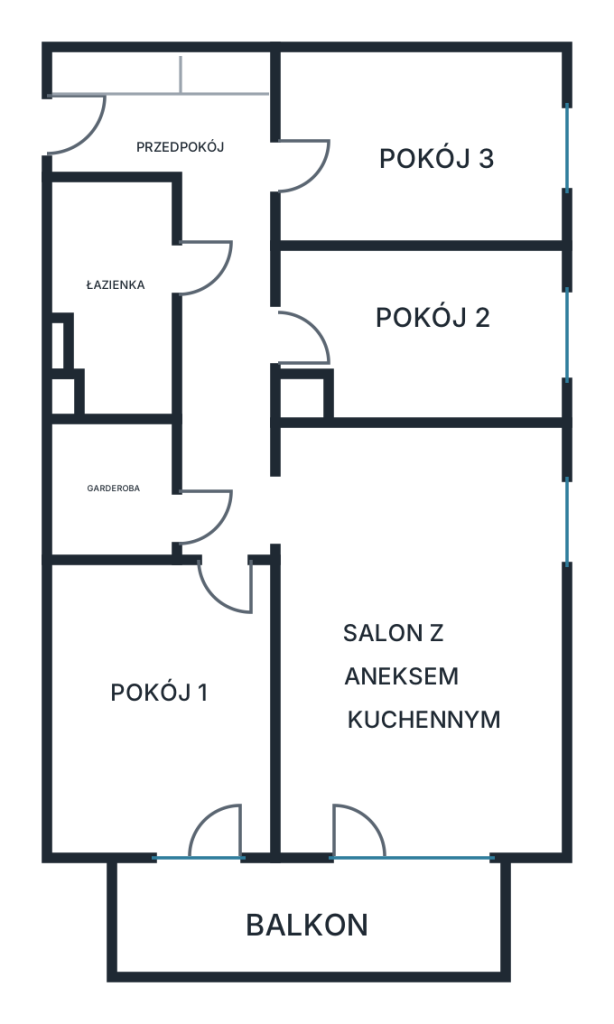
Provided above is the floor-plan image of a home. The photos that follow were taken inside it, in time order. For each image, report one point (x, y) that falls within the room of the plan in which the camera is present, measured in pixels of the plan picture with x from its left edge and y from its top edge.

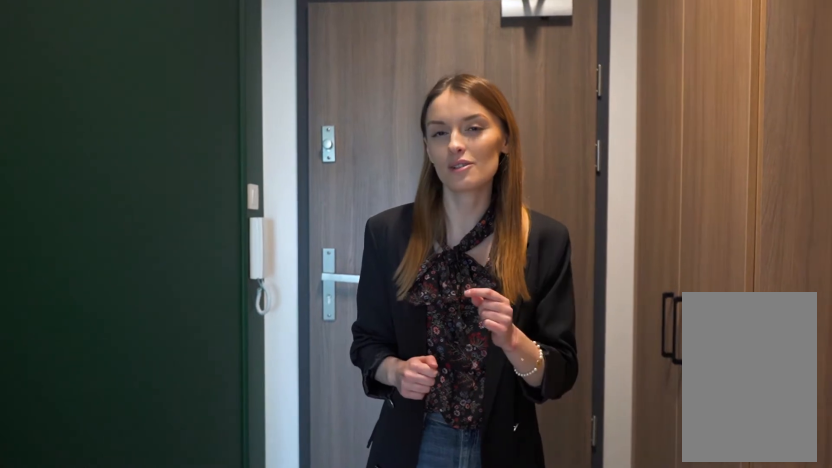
(202, 252)
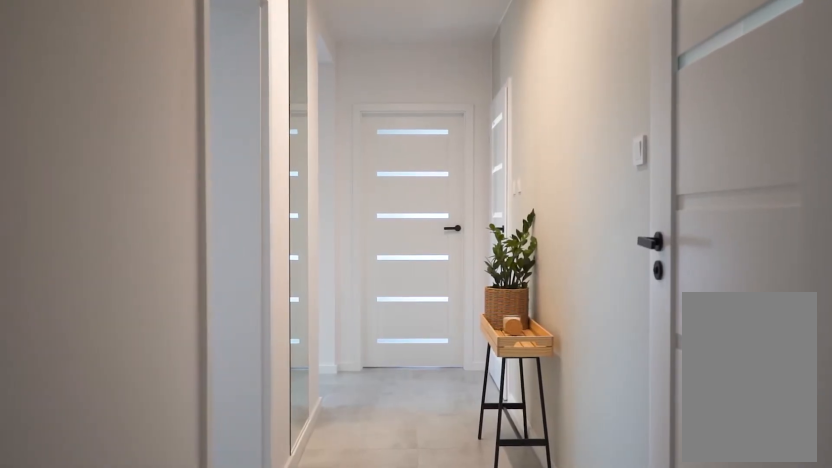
(202, 250)
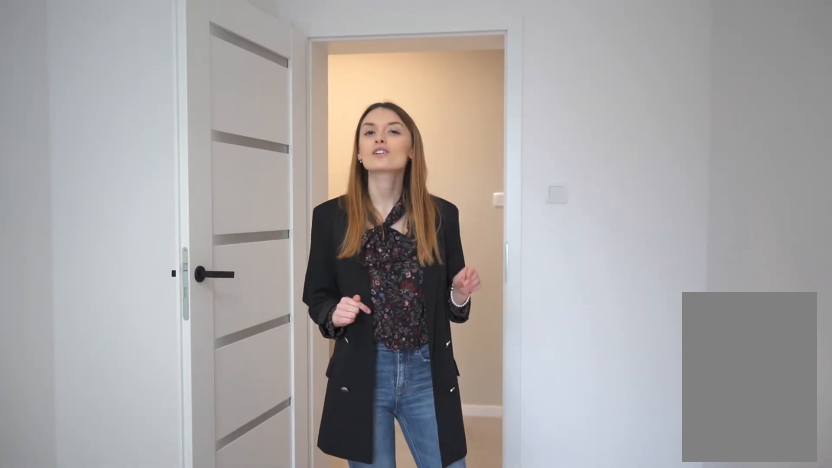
(427, 330)
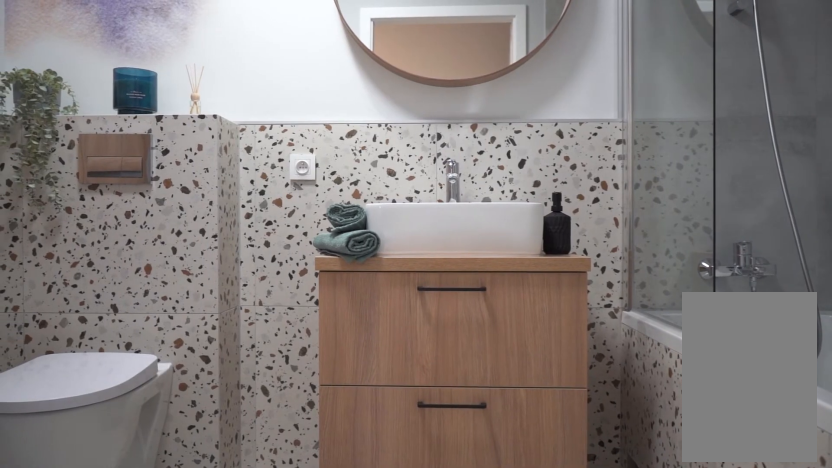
(115, 294)
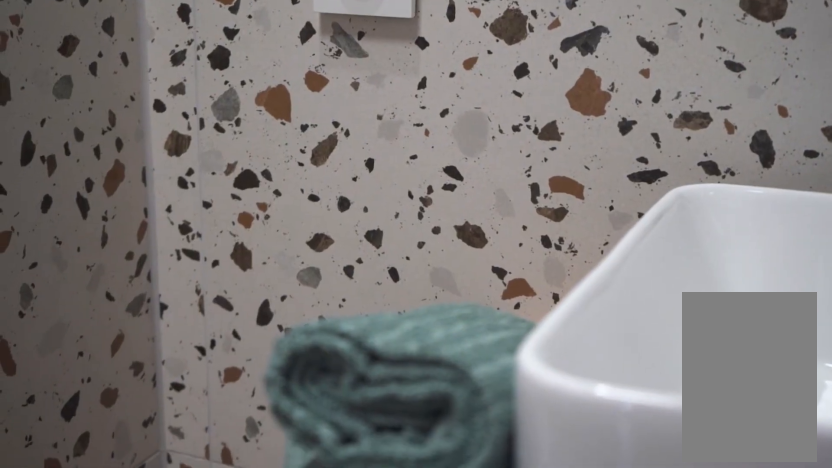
(115, 294)
